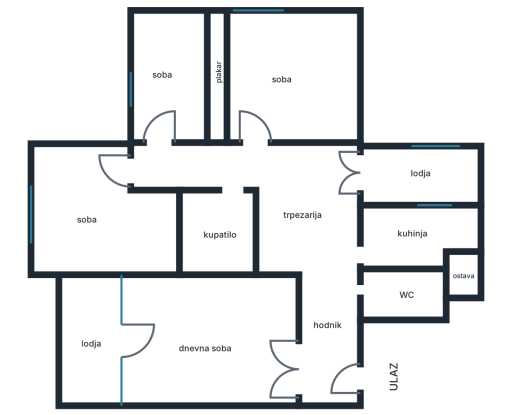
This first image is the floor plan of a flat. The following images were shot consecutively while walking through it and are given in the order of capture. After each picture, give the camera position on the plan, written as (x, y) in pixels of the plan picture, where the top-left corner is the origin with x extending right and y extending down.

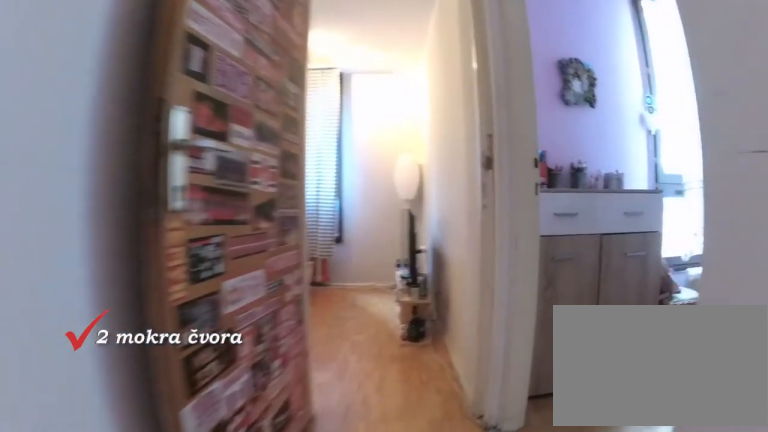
(233, 163)
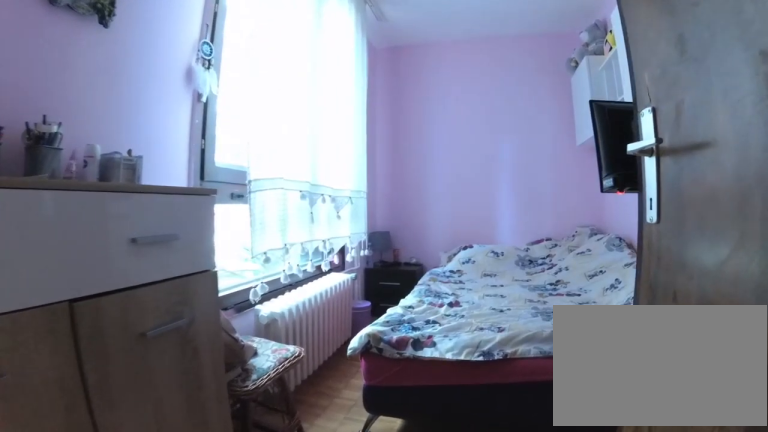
(176, 151)
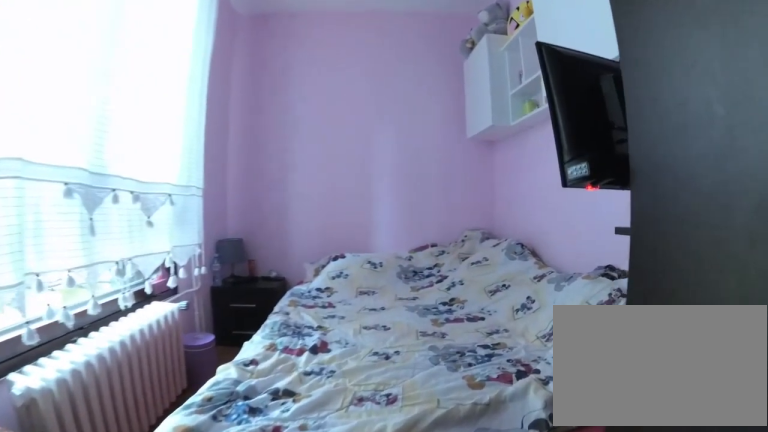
(176, 131)
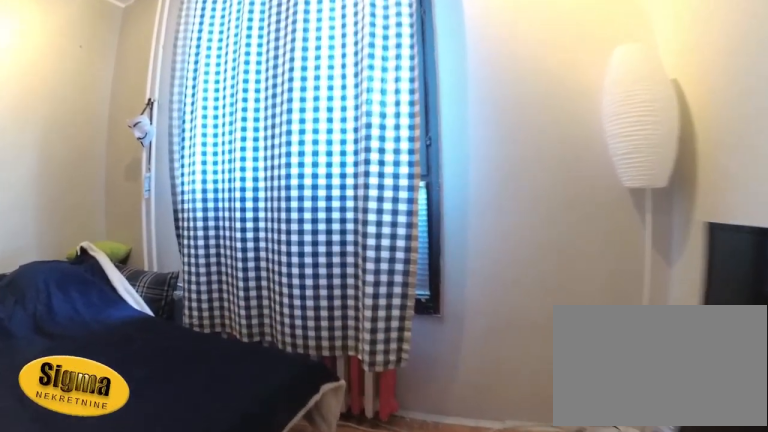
(92, 175)
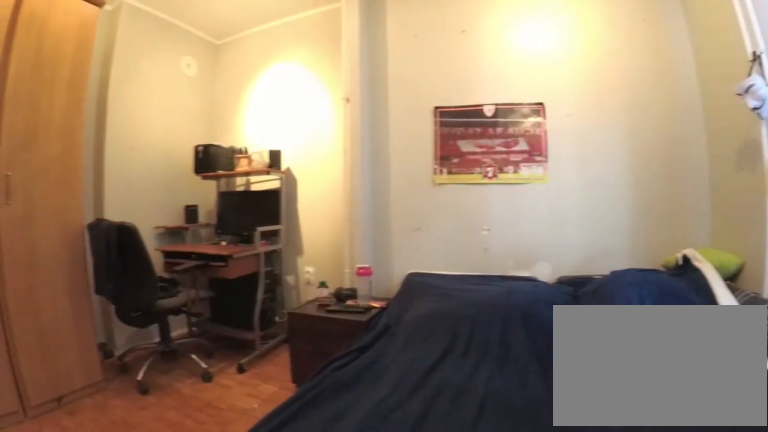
(56, 174)
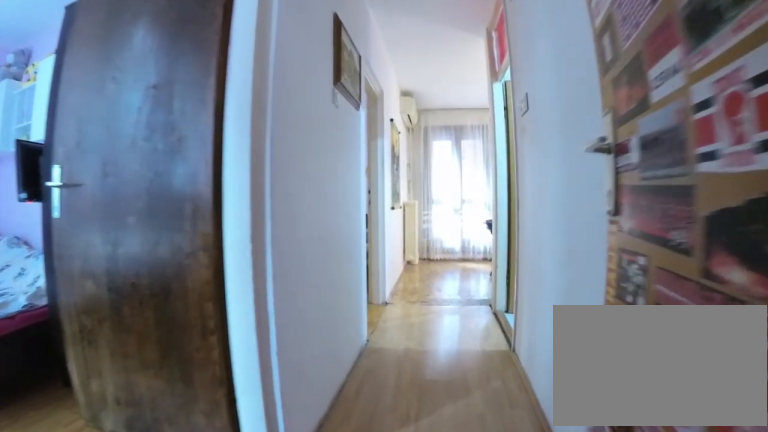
(95, 172)
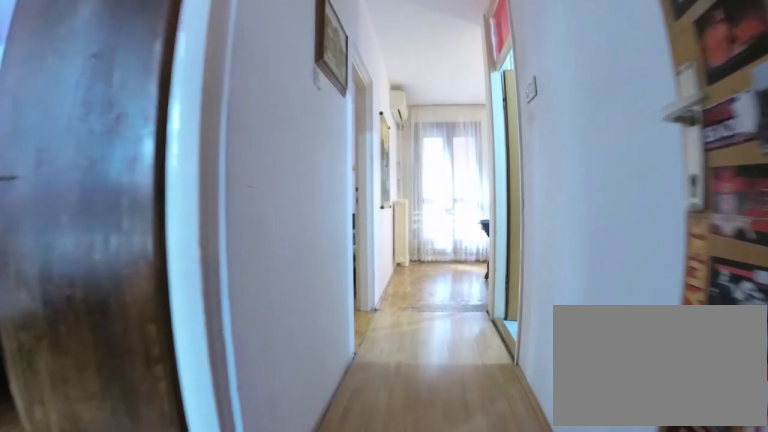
(102, 172)
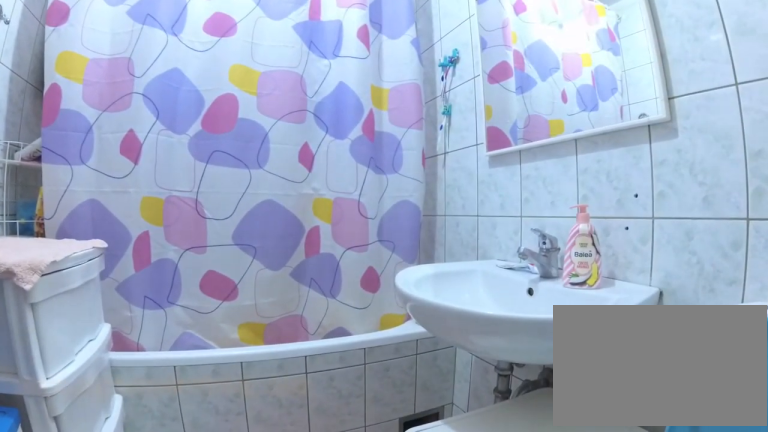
(217, 190)
